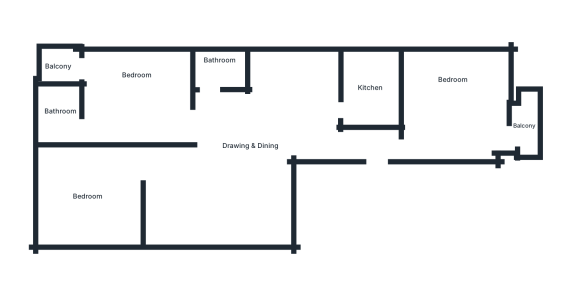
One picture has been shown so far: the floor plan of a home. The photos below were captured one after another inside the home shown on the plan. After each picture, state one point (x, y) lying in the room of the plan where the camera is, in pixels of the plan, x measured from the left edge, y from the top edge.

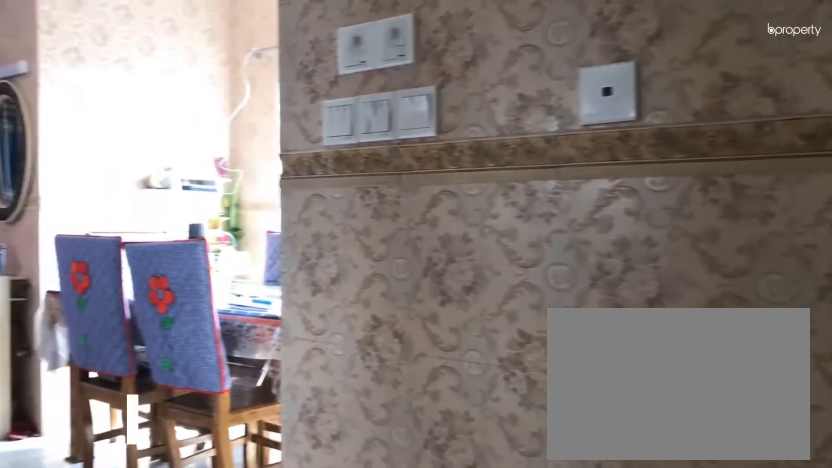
(337, 141)
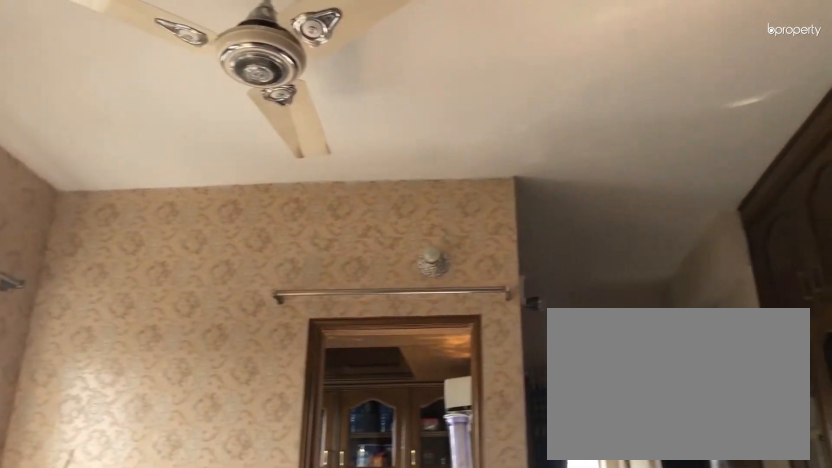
(256, 147)
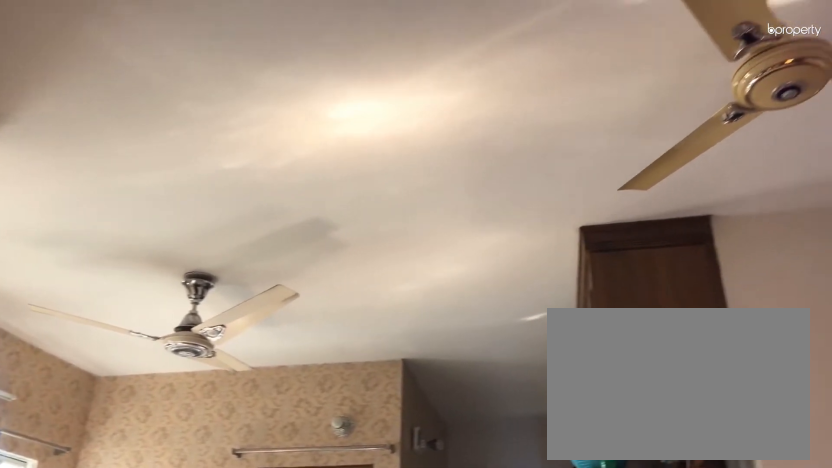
(256, 146)
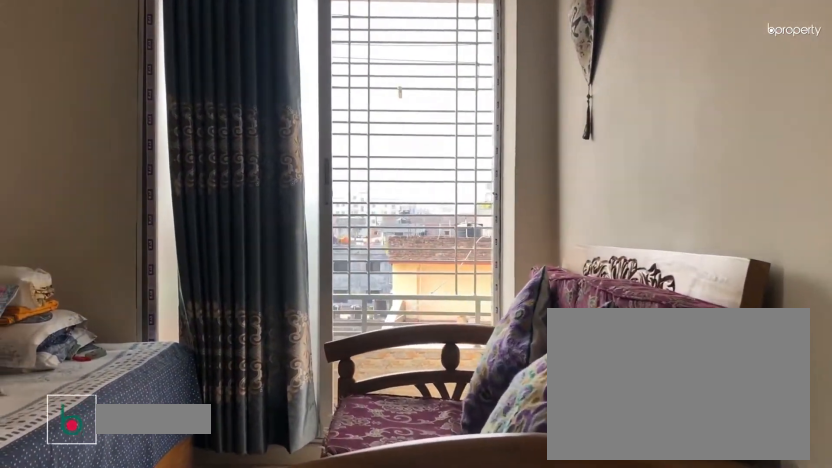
(454, 102)
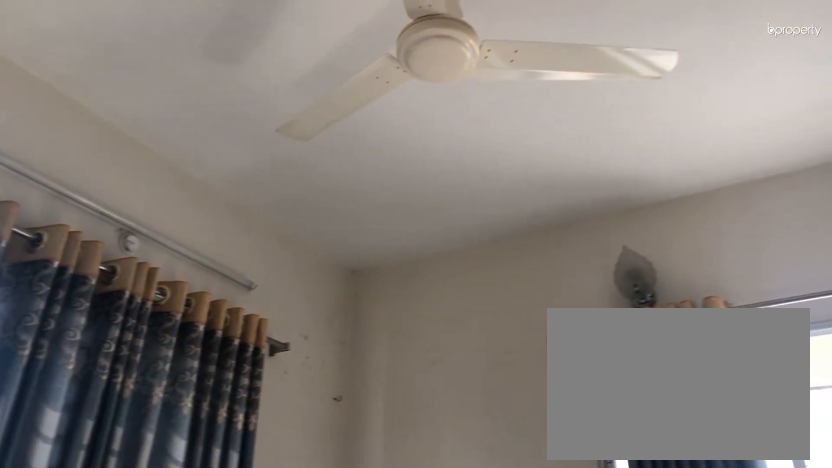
(454, 102)
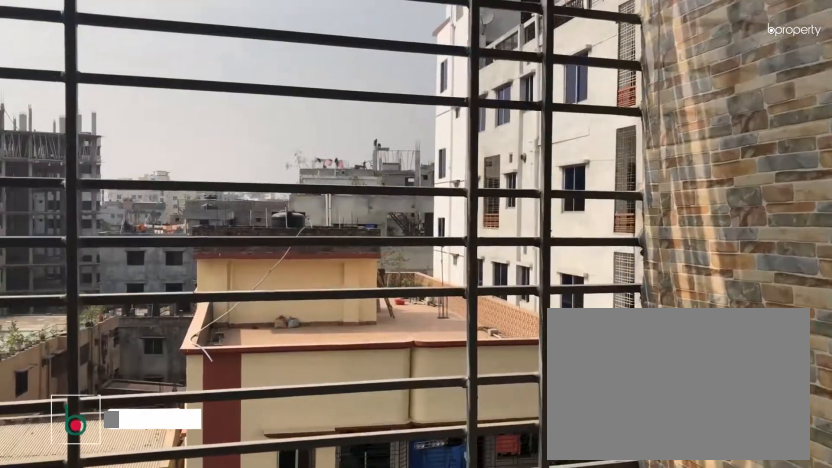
(524, 124)
